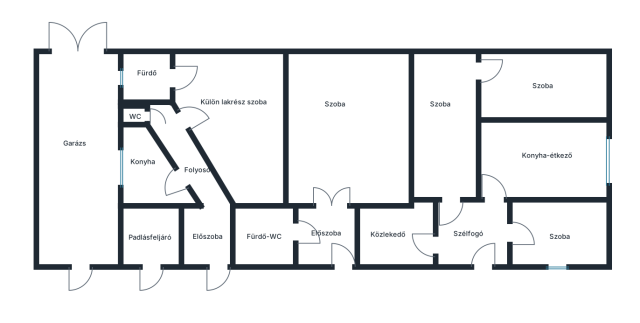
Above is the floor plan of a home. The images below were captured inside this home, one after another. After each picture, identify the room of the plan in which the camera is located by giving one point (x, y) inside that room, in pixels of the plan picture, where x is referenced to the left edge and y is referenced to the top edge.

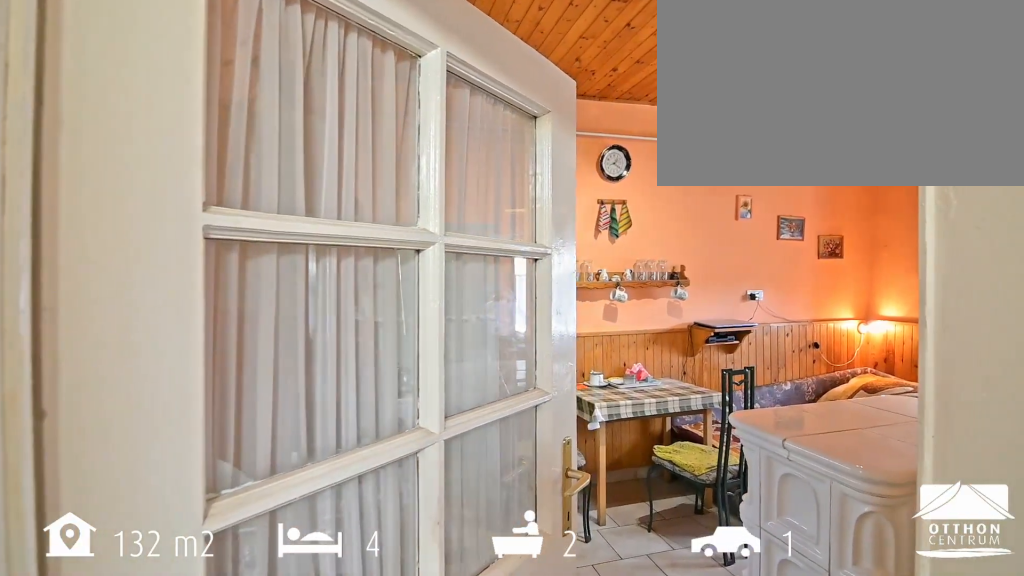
(548, 178)
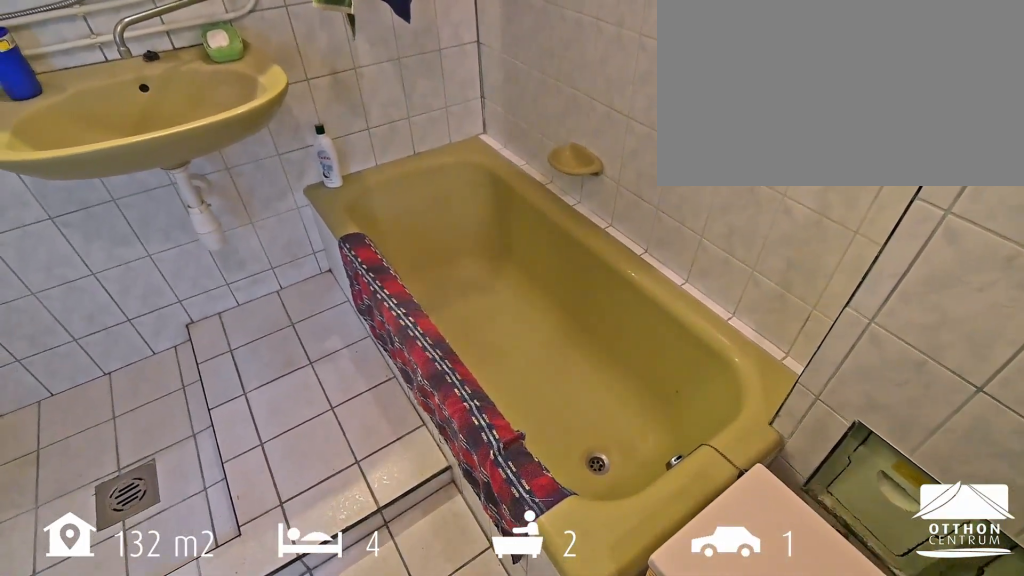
(268, 252)
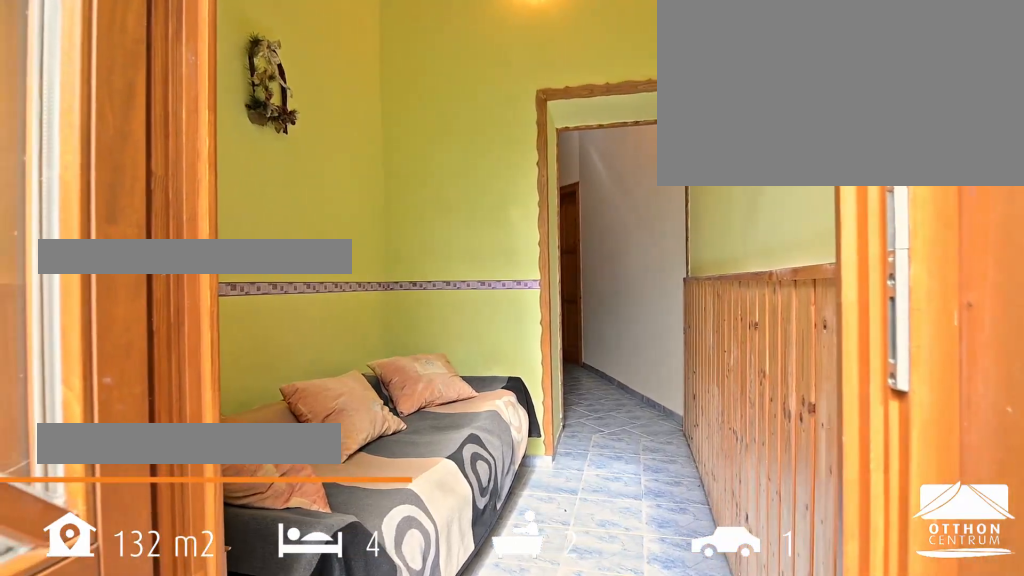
(210, 252)
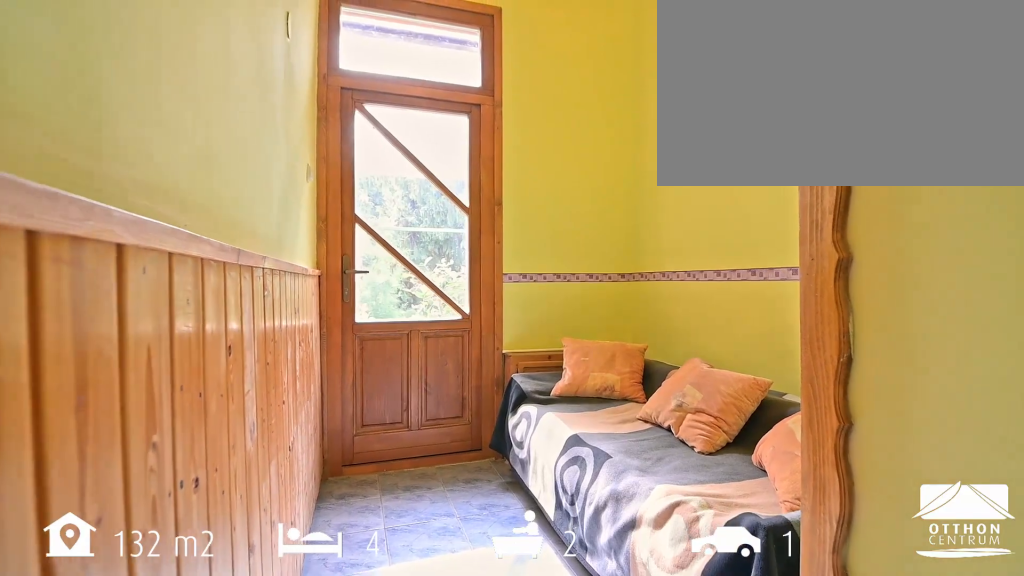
(210, 252)
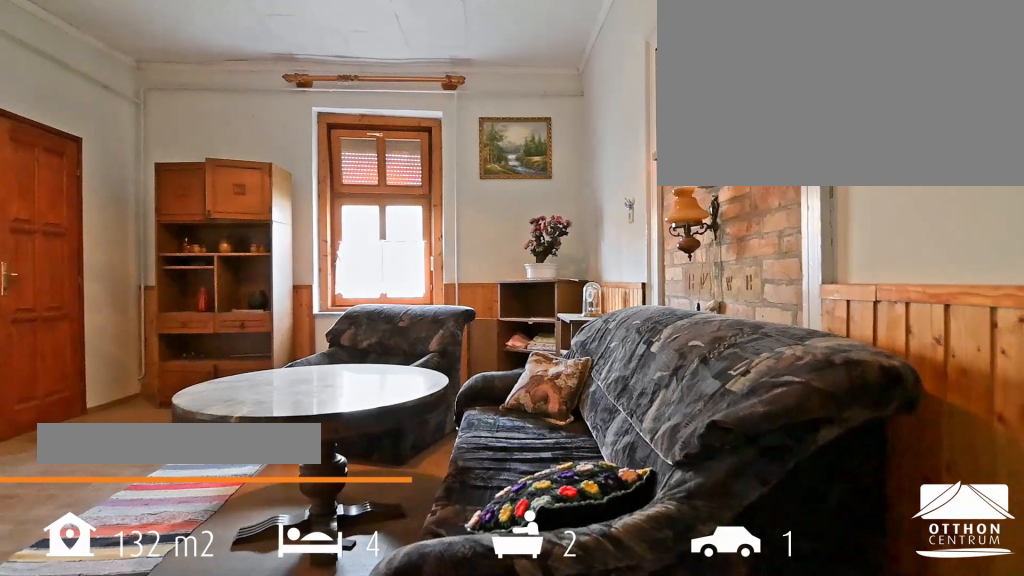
(247, 138)
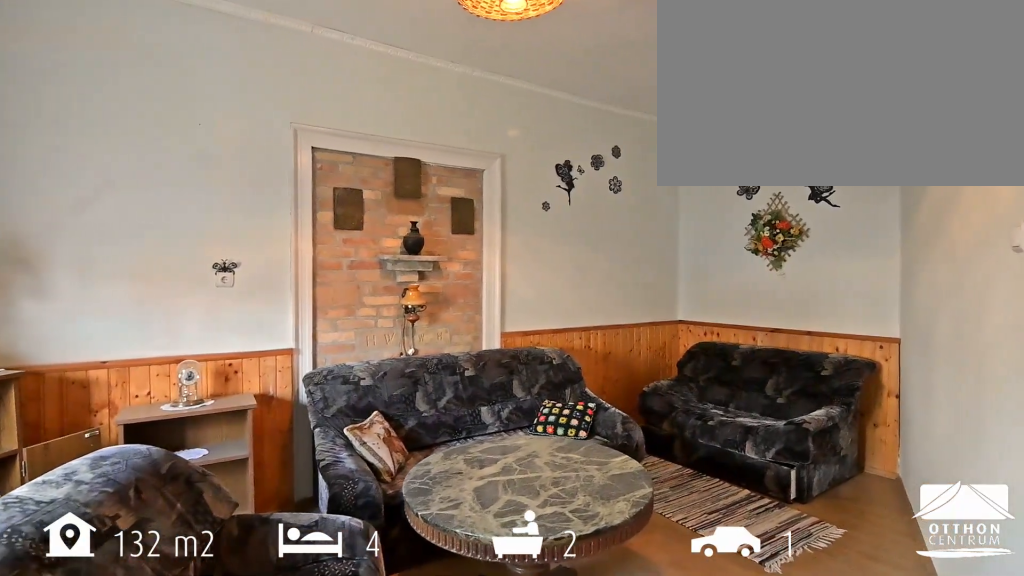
(247, 138)
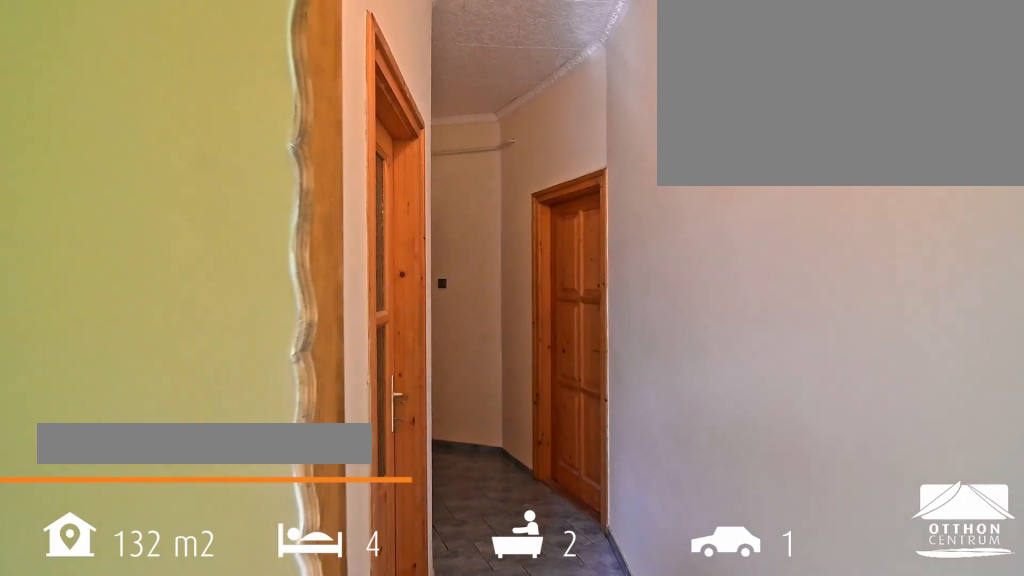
(207, 186)
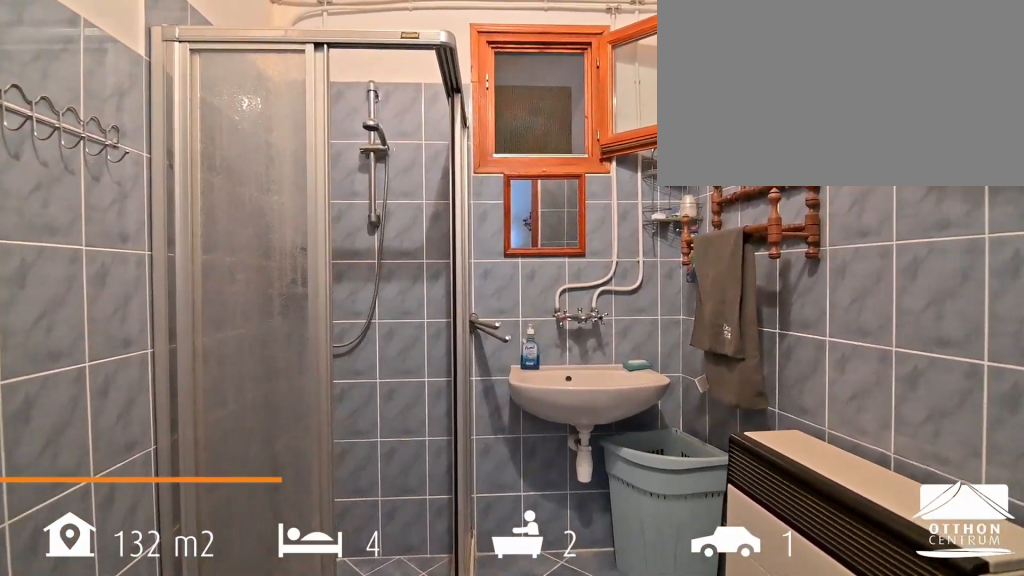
(148, 84)
